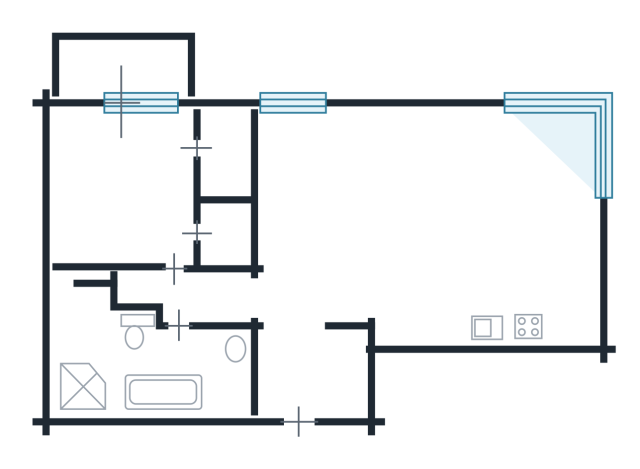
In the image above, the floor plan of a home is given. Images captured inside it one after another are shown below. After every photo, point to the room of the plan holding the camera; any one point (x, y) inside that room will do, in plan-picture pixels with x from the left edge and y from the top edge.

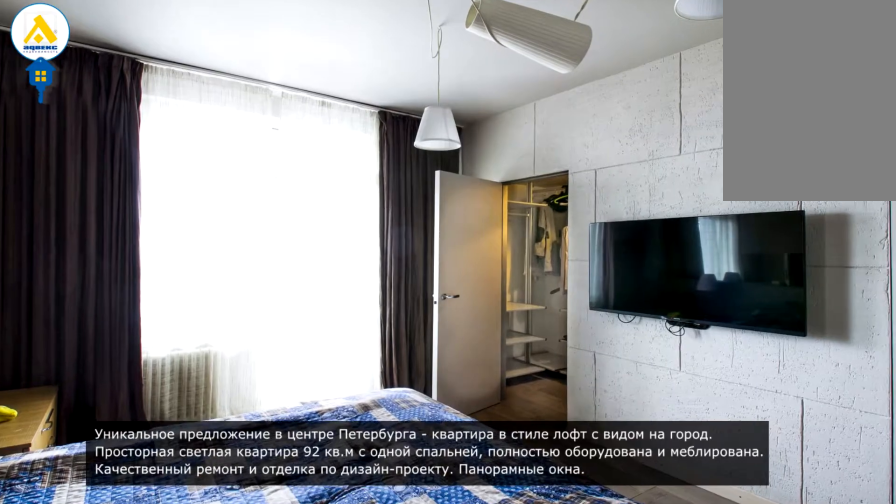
(122, 186)
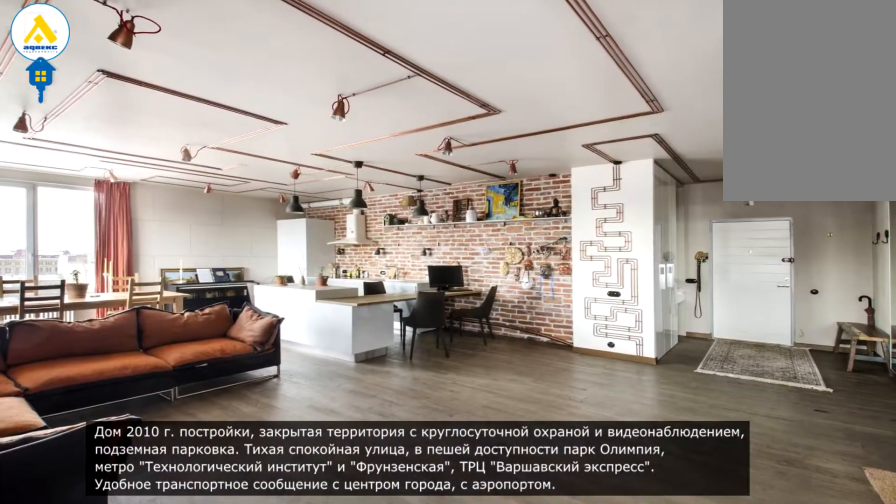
(362, 240)
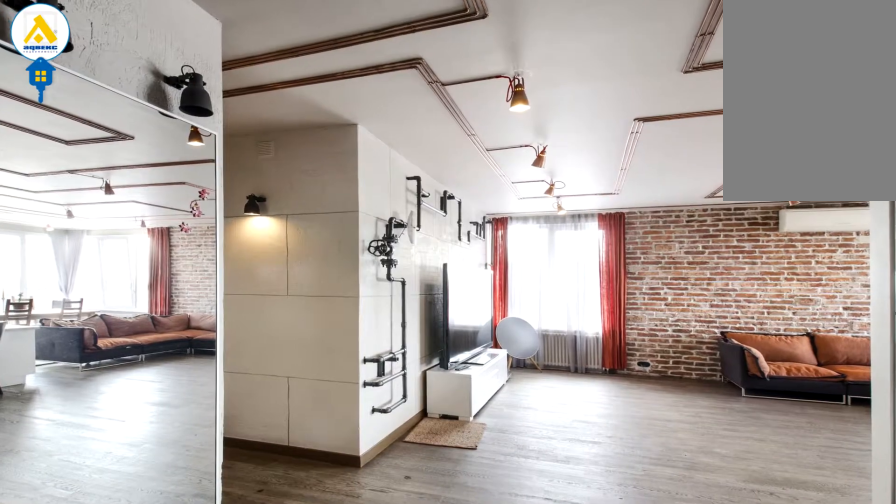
(362, 240)
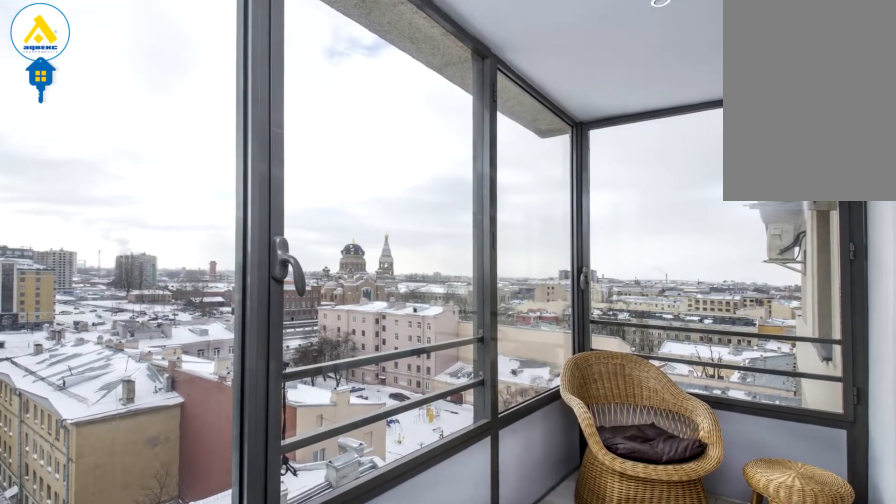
(130, 69)
